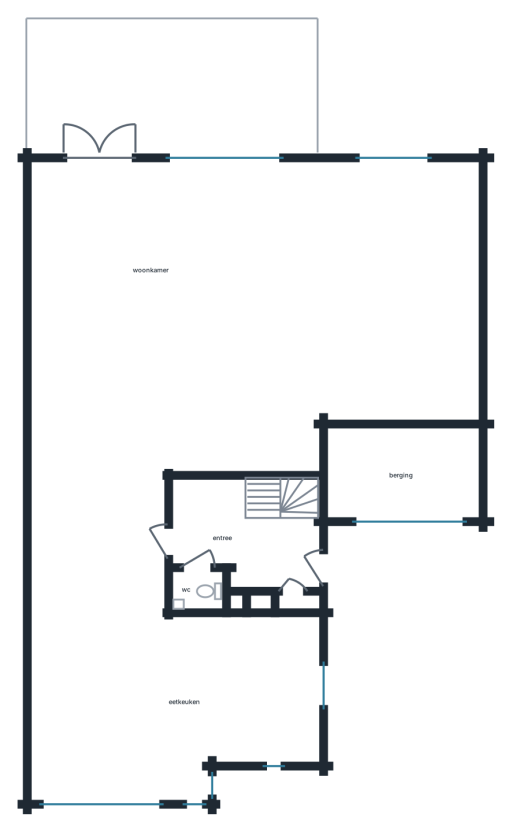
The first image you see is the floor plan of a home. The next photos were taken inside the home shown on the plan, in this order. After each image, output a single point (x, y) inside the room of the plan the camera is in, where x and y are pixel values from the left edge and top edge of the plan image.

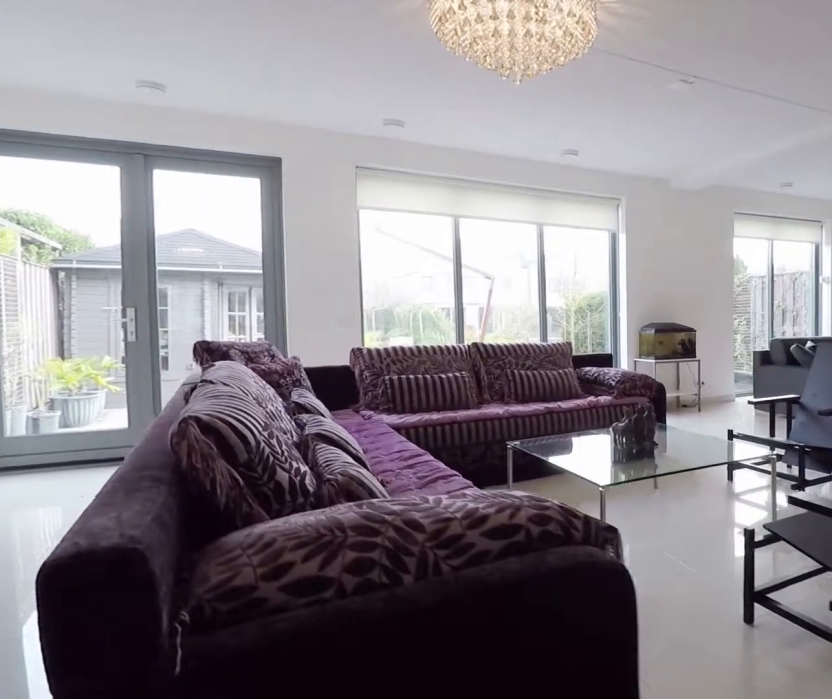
(233, 327)
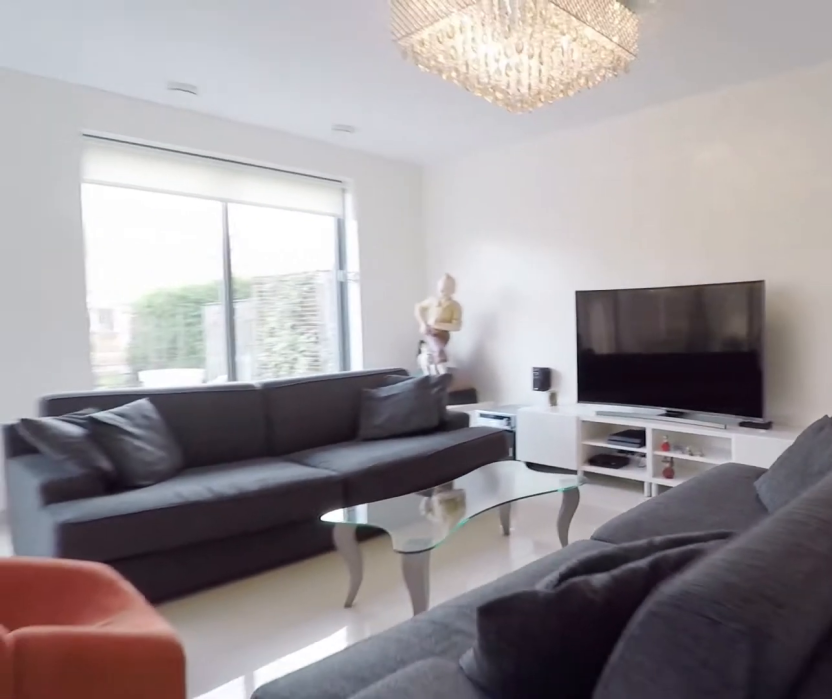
(233, 327)
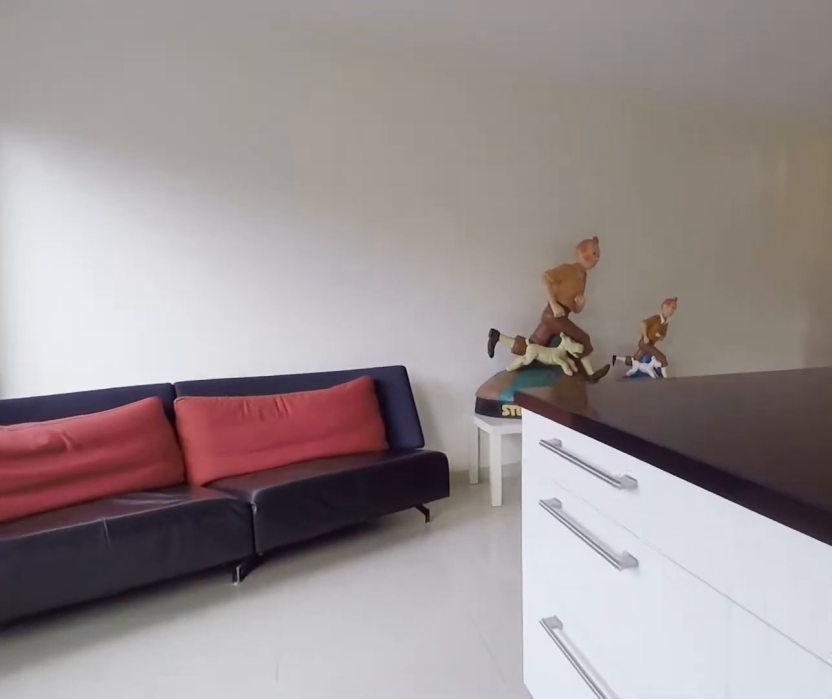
(166, 702)
